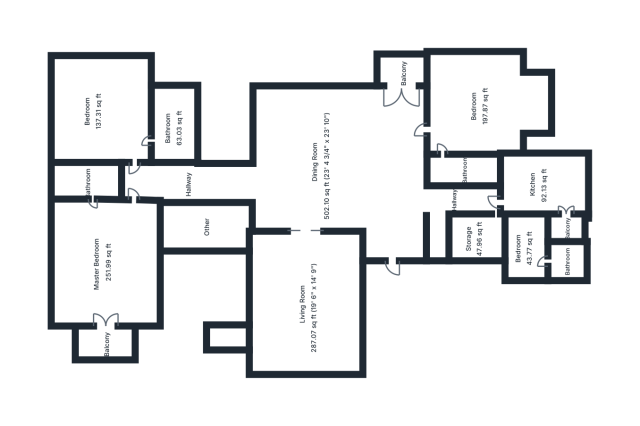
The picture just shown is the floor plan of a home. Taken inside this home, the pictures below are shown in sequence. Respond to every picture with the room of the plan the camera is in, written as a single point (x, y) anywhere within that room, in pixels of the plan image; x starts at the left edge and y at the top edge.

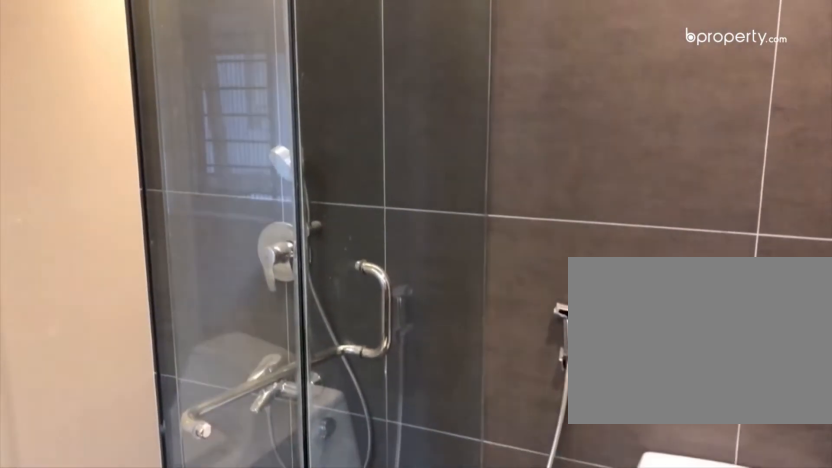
(174, 129)
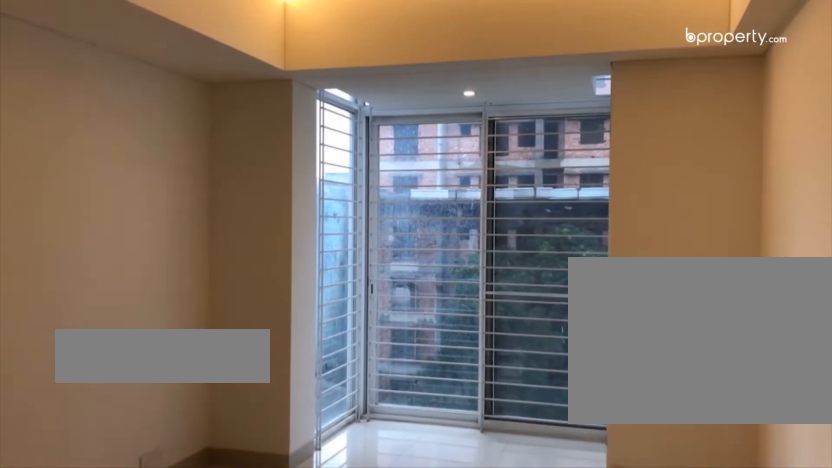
(460, 111)
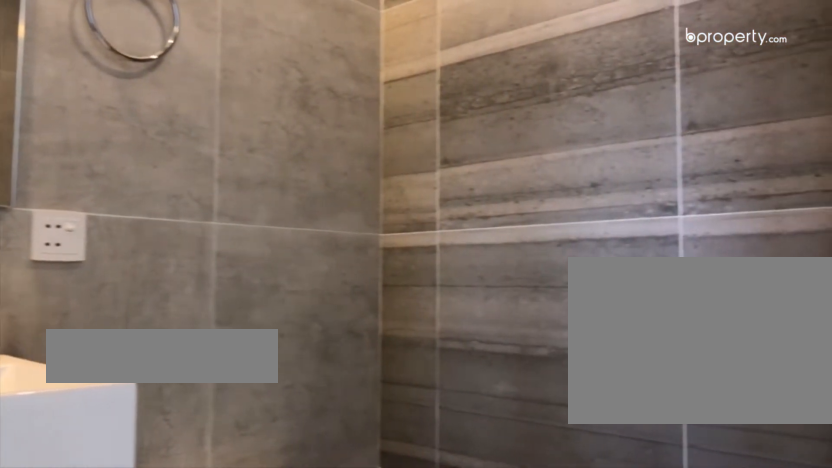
(454, 172)
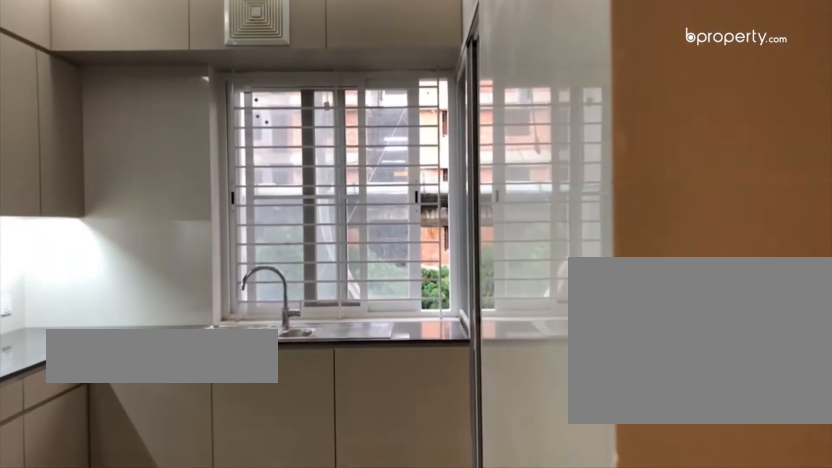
(518, 187)
